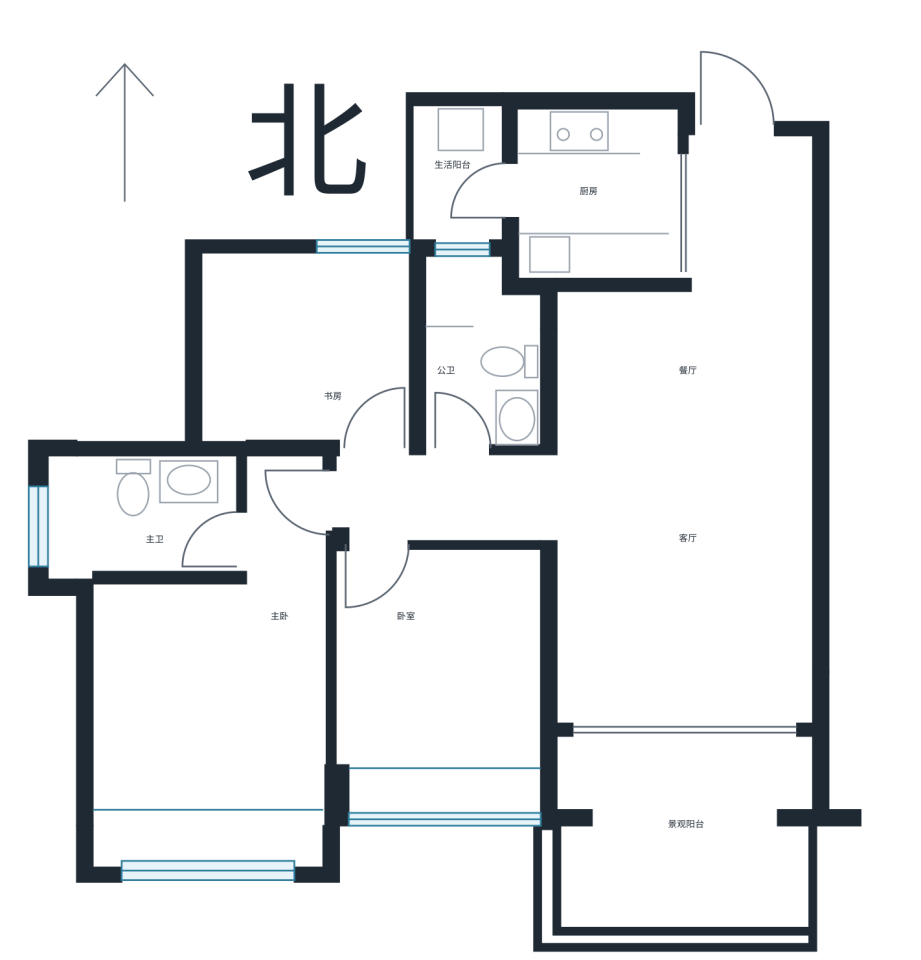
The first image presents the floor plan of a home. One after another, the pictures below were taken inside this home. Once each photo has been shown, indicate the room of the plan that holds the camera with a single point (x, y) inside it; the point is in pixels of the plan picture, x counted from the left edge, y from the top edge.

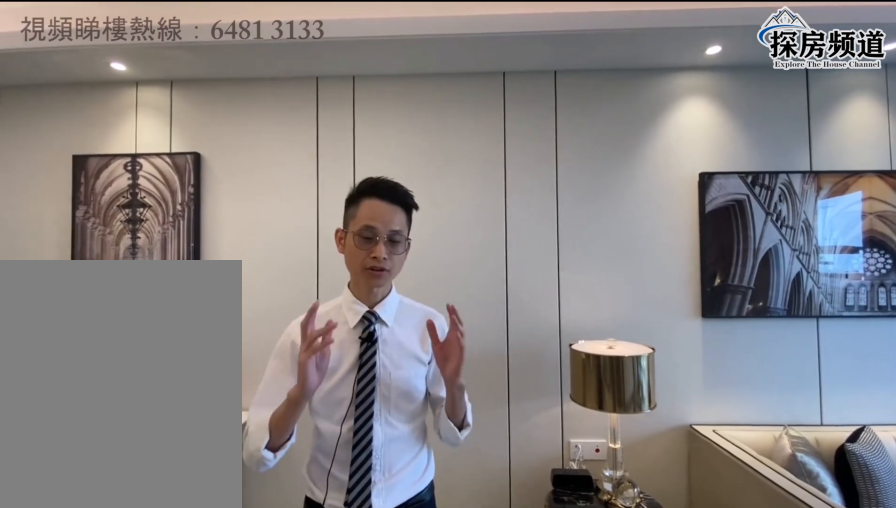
(708, 443)
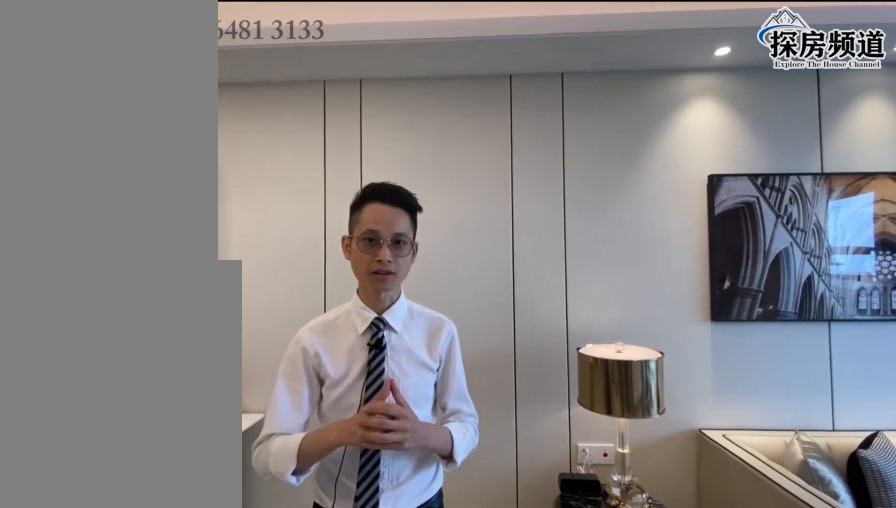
(709, 462)
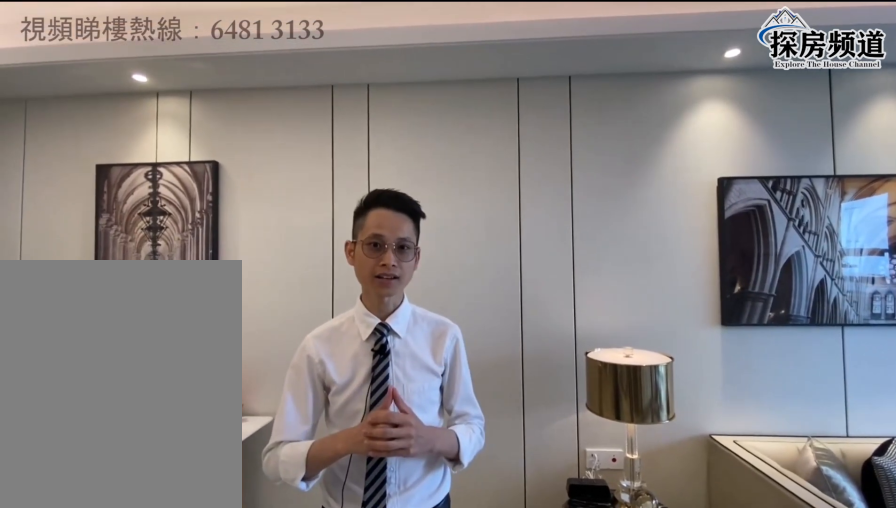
(710, 441)
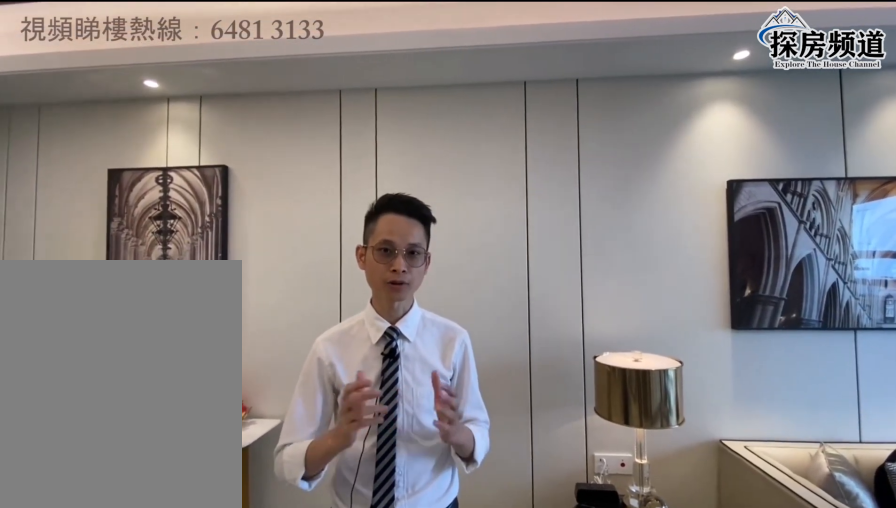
(709, 462)
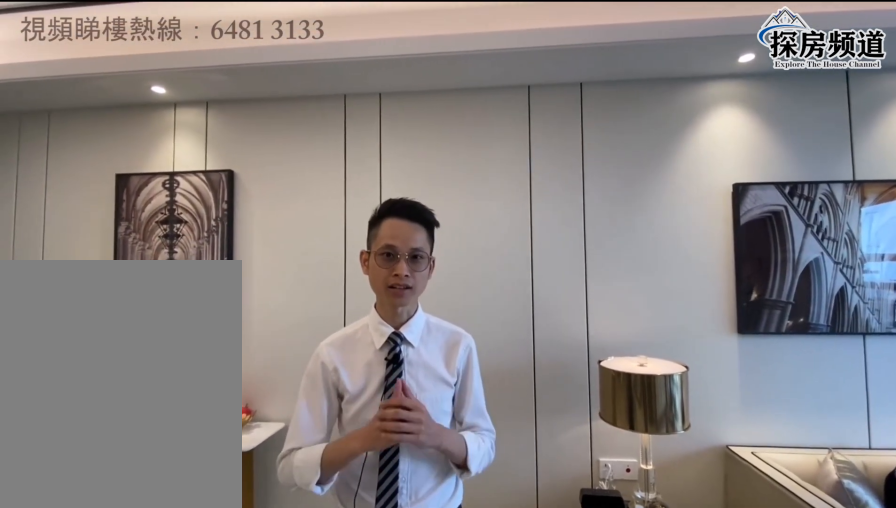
(710, 441)
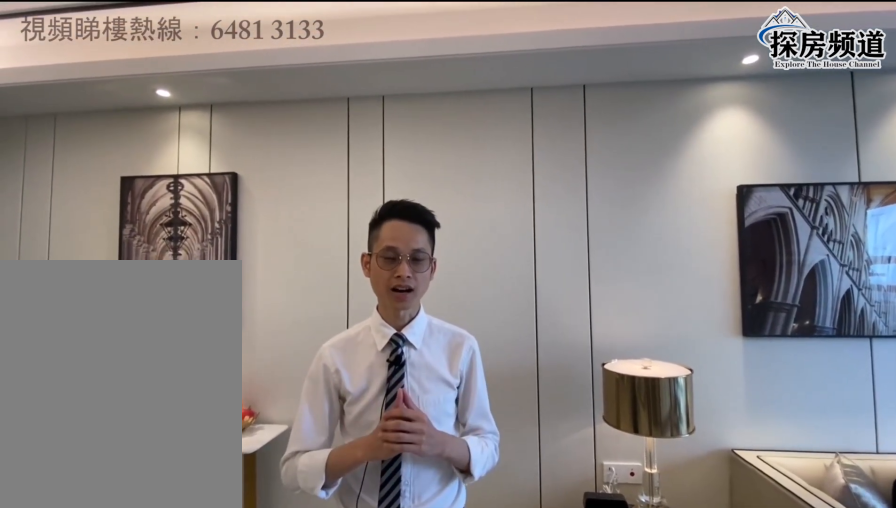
(709, 462)
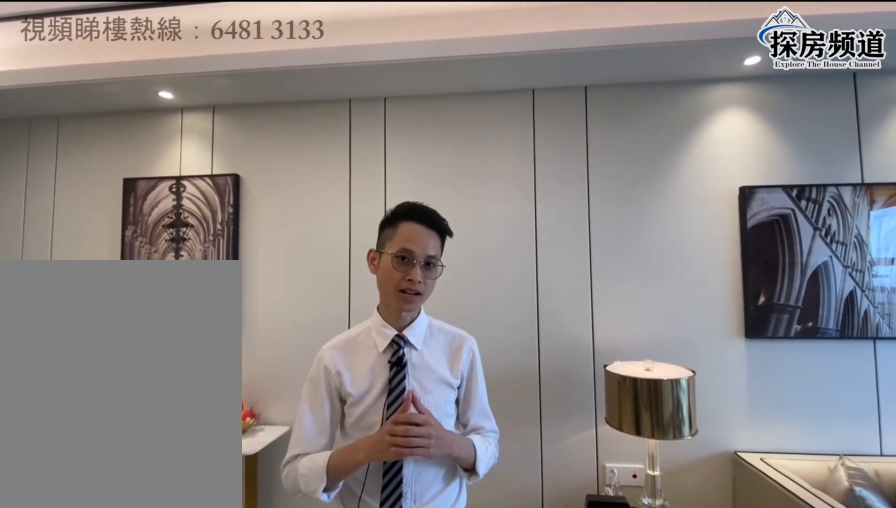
(710, 440)
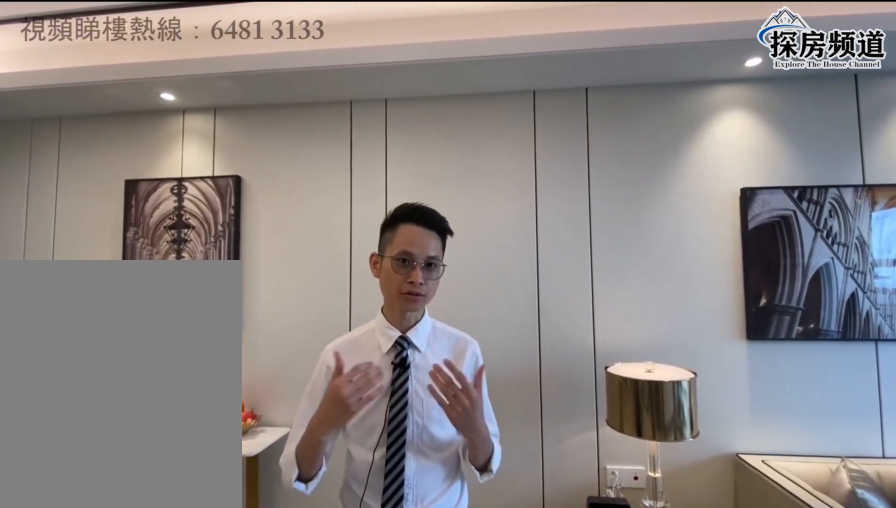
(709, 462)
